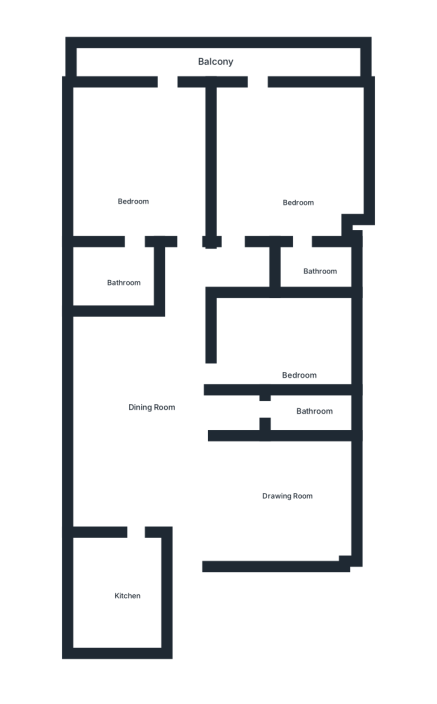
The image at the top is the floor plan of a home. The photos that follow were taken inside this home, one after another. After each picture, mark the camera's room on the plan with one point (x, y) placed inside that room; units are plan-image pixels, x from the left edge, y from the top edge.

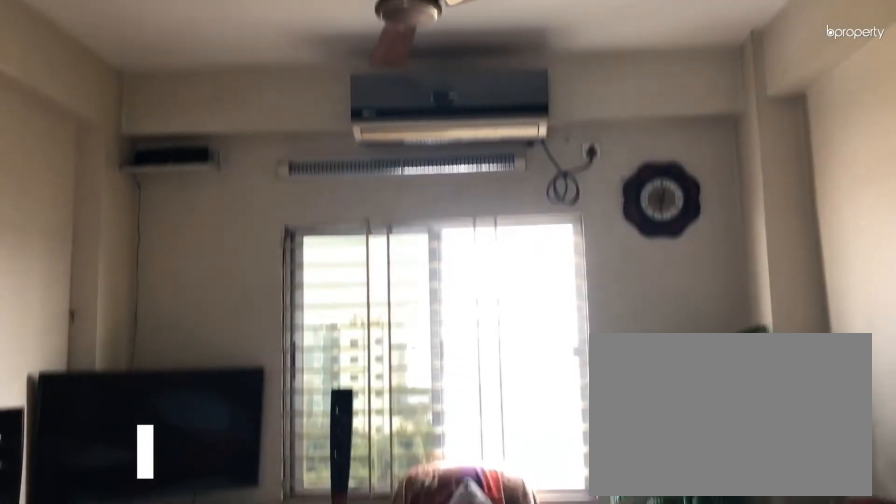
(279, 506)
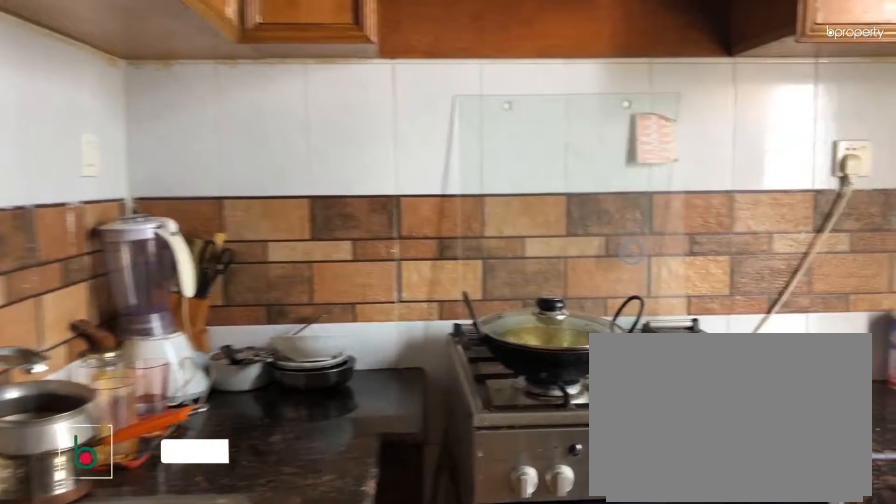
(115, 595)
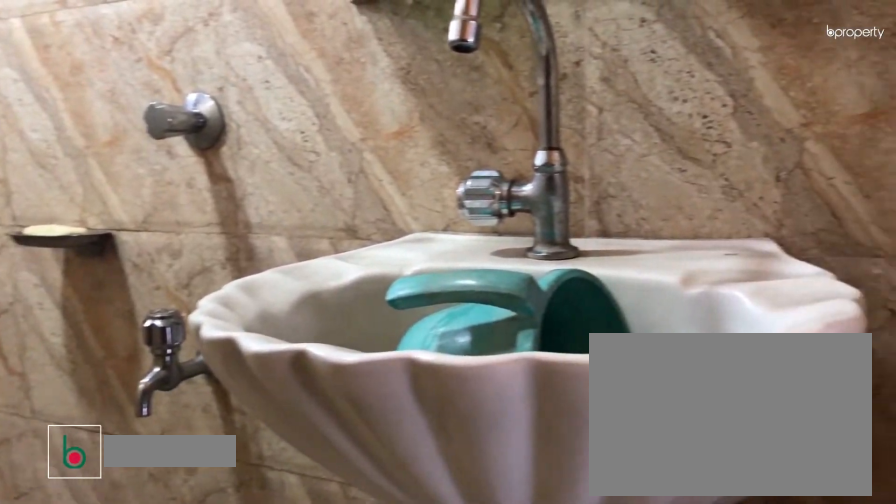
(305, 415)
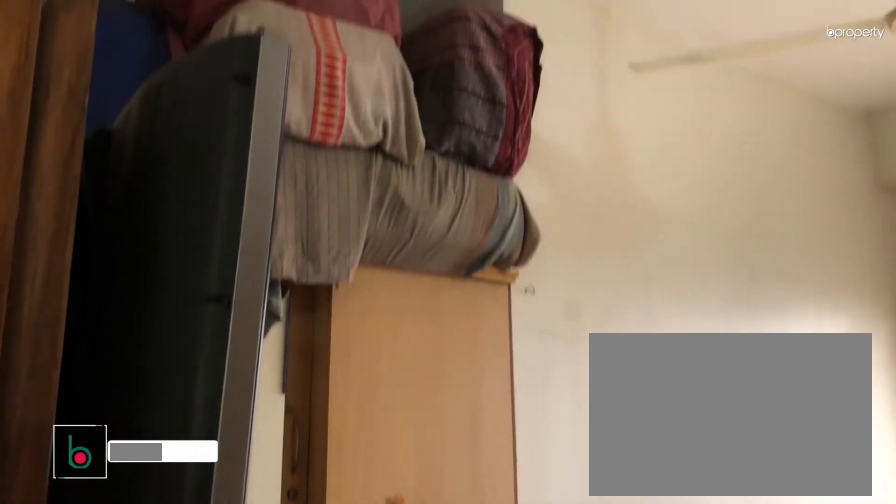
(296, 347)
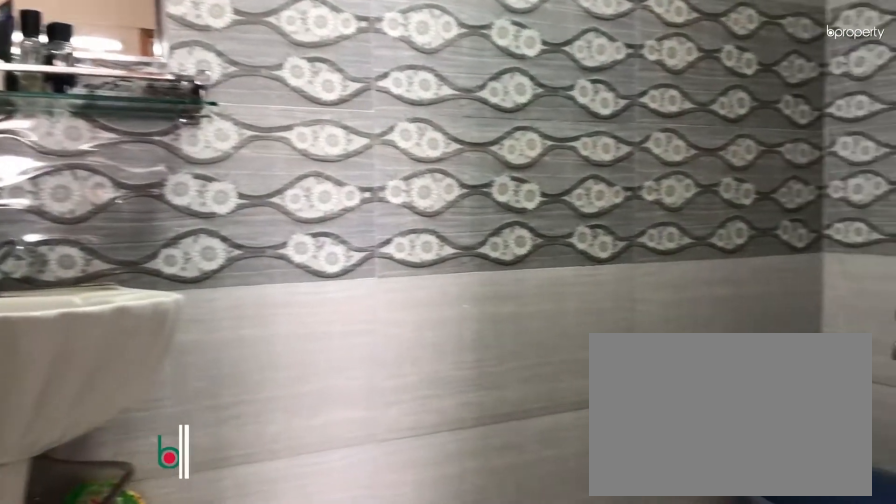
(310, 271)
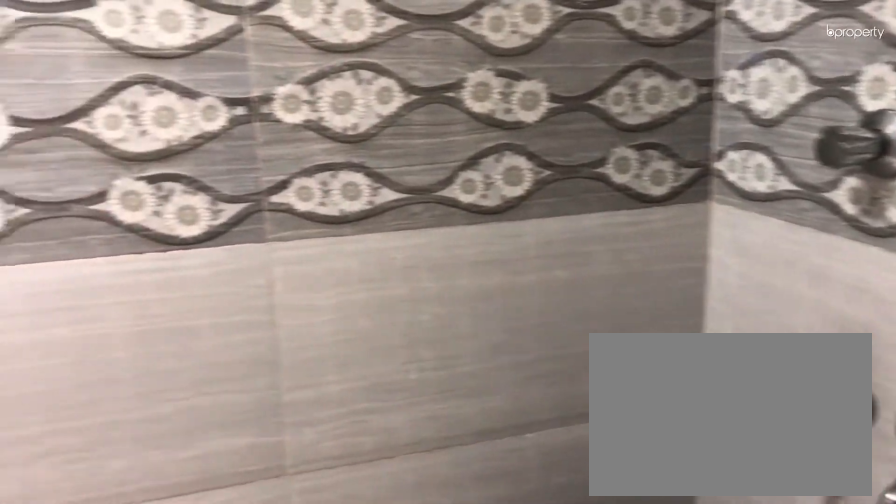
(310, 271)
